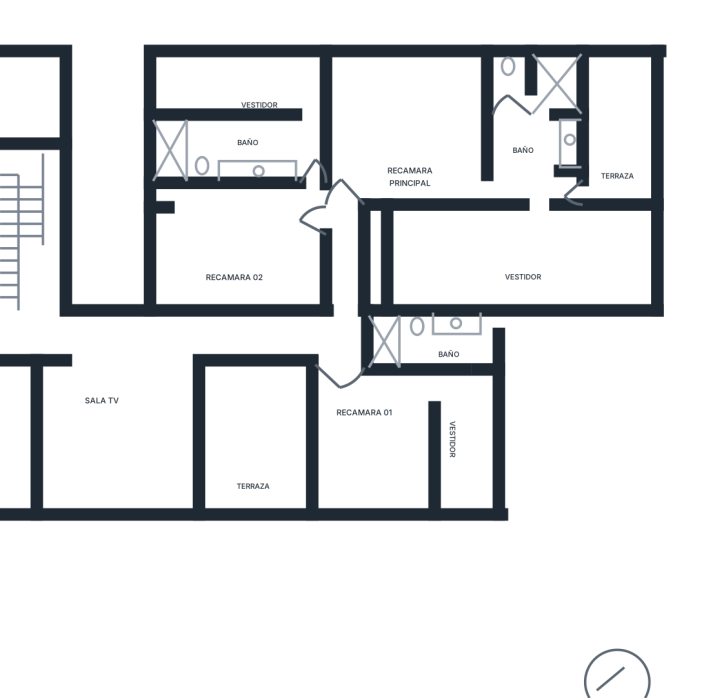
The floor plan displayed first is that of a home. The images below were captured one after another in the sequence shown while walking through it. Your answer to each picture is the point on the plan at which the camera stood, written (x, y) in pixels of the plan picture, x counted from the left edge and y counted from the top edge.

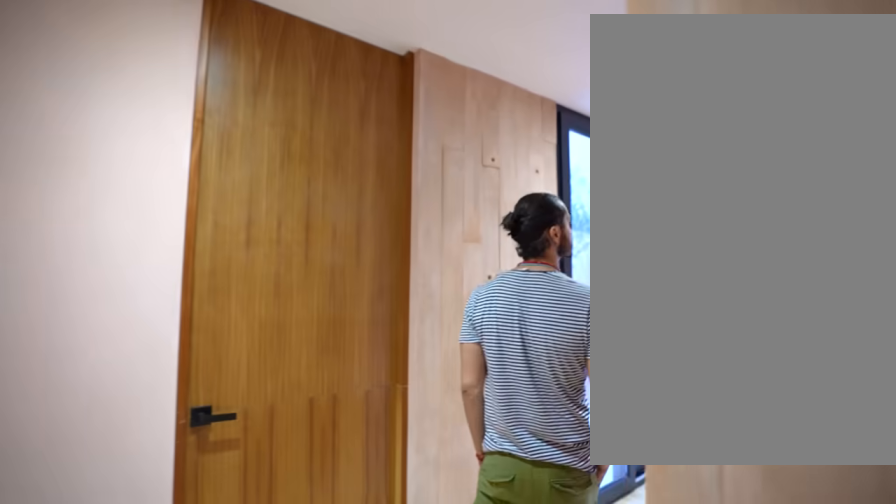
(344, 250)
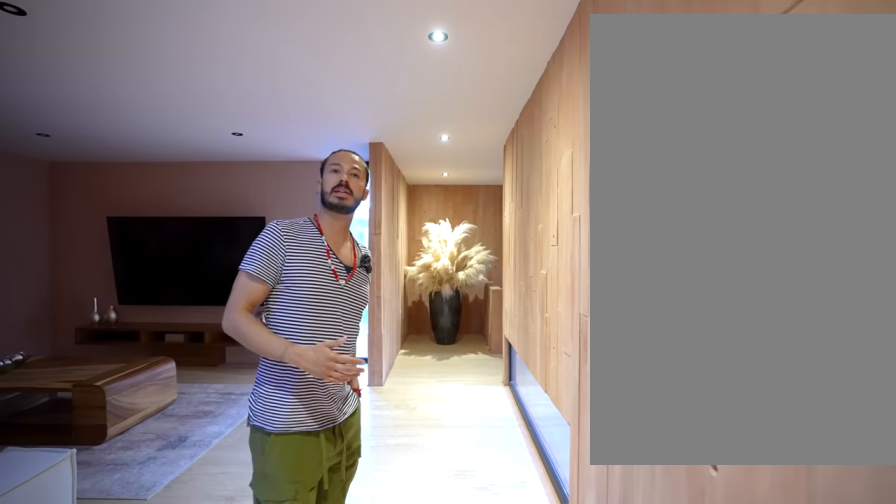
(244, 343)
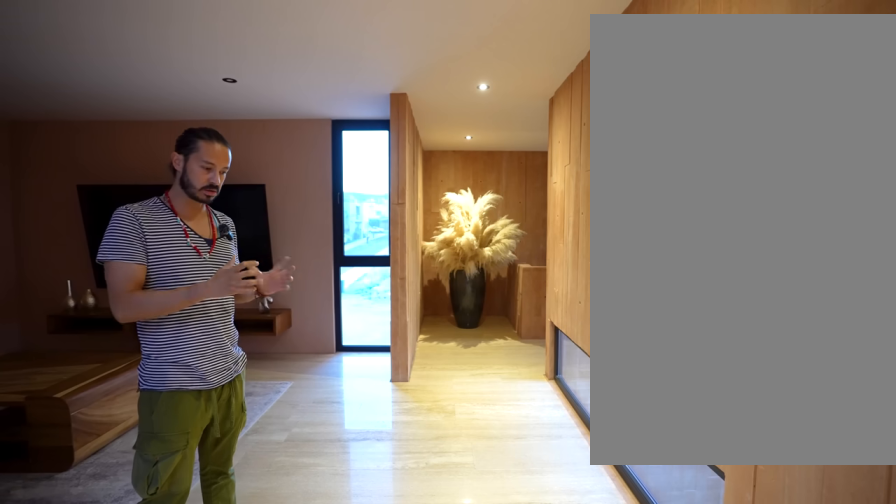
(195, 340)
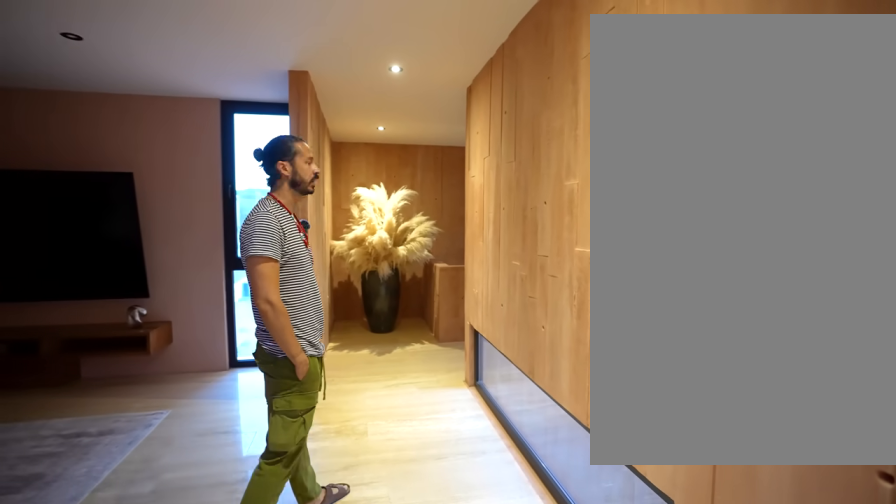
(190, 341)
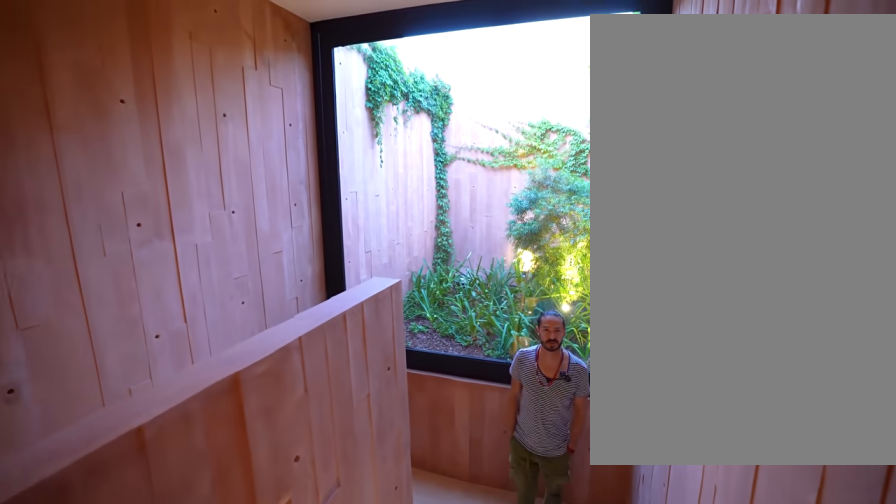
(42, 310)
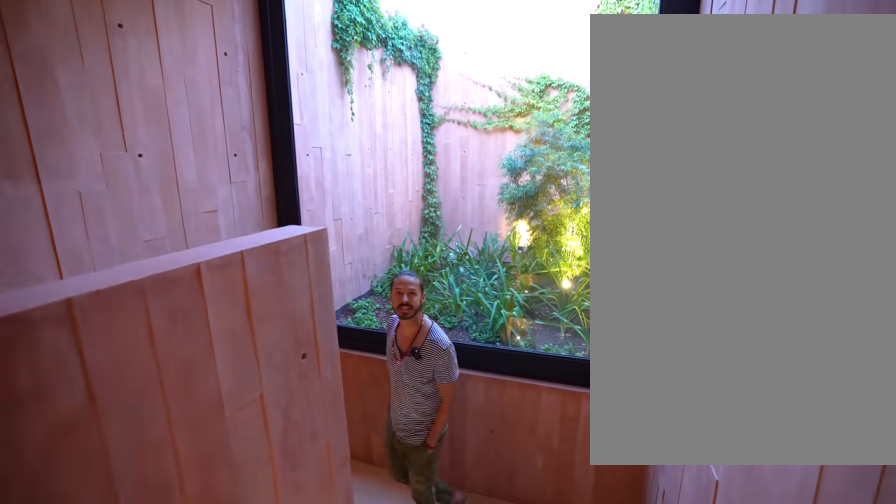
(47, 259)
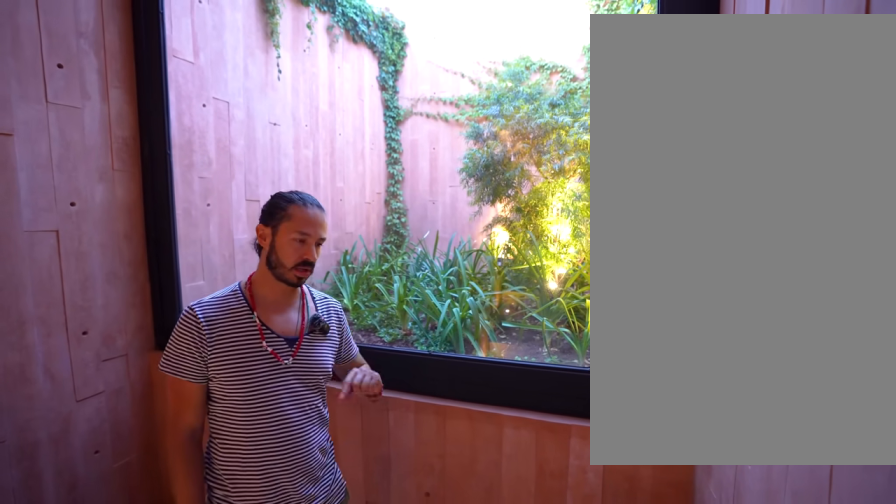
(40, 205)
